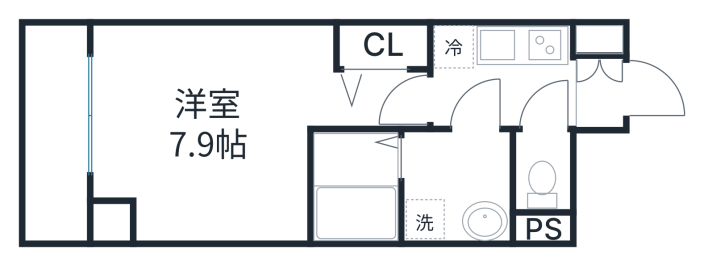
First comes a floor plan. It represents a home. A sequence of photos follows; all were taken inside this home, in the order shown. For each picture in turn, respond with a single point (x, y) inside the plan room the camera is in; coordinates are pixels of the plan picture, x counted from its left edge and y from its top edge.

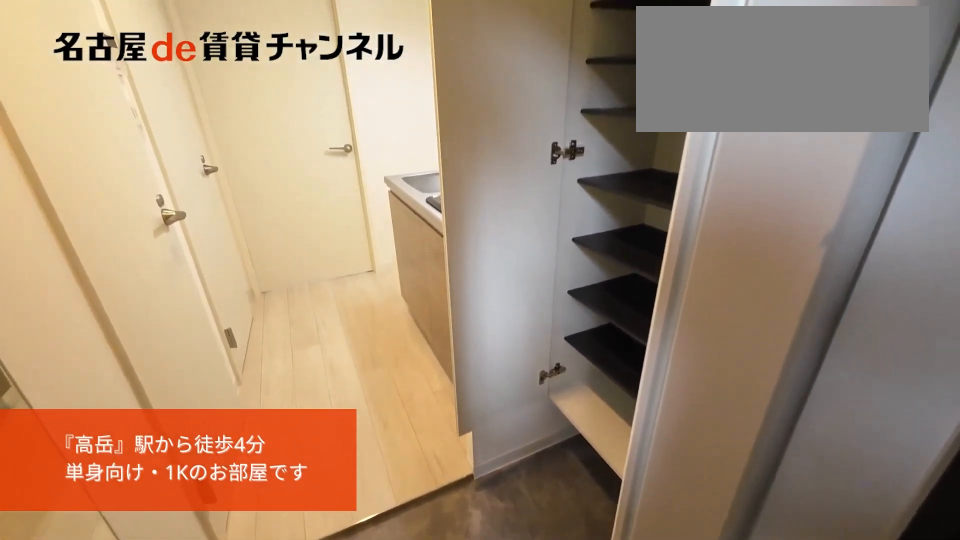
(599, 75)
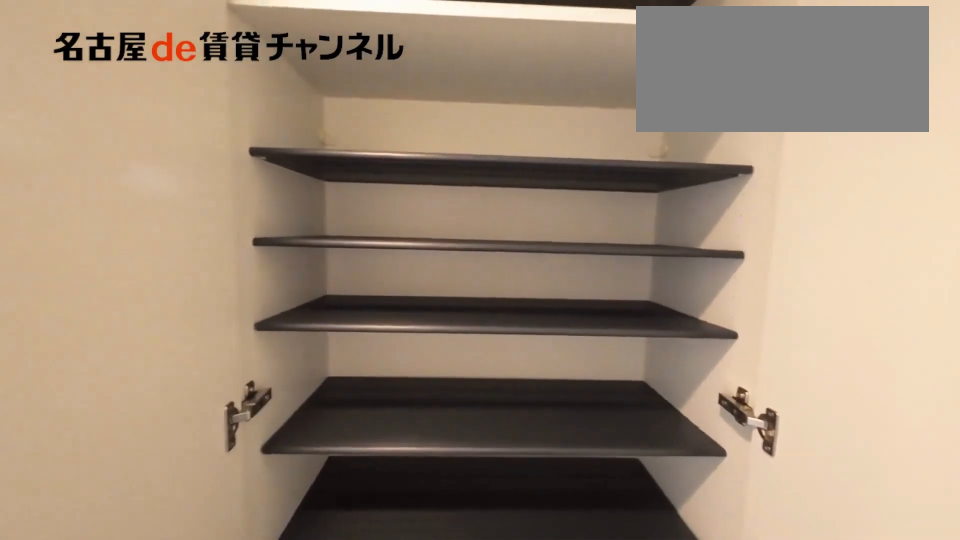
(599, 75)
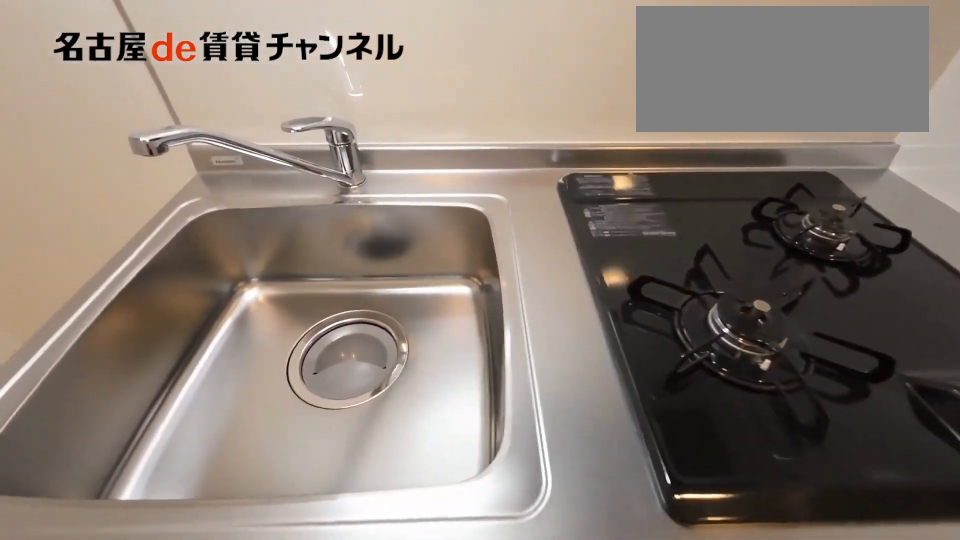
(501, 58)
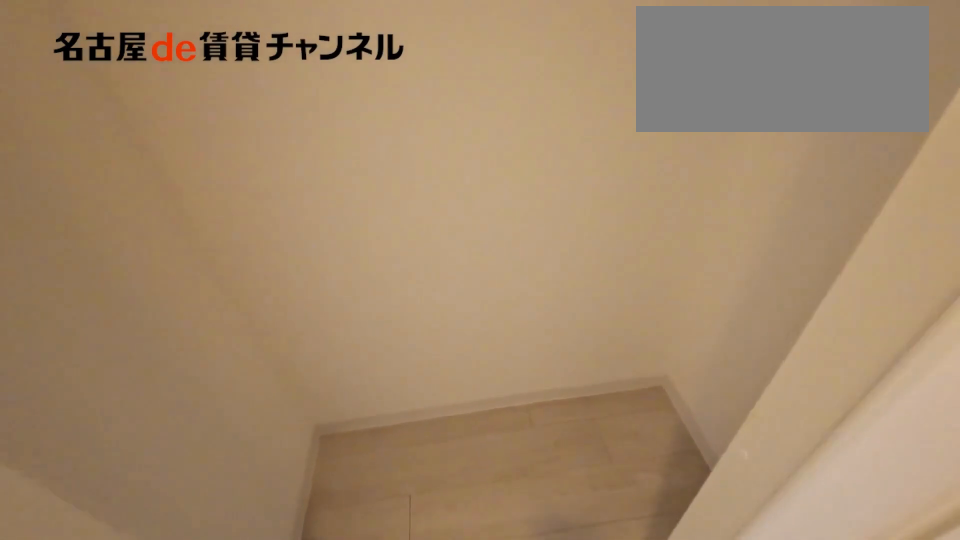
(384, 45)
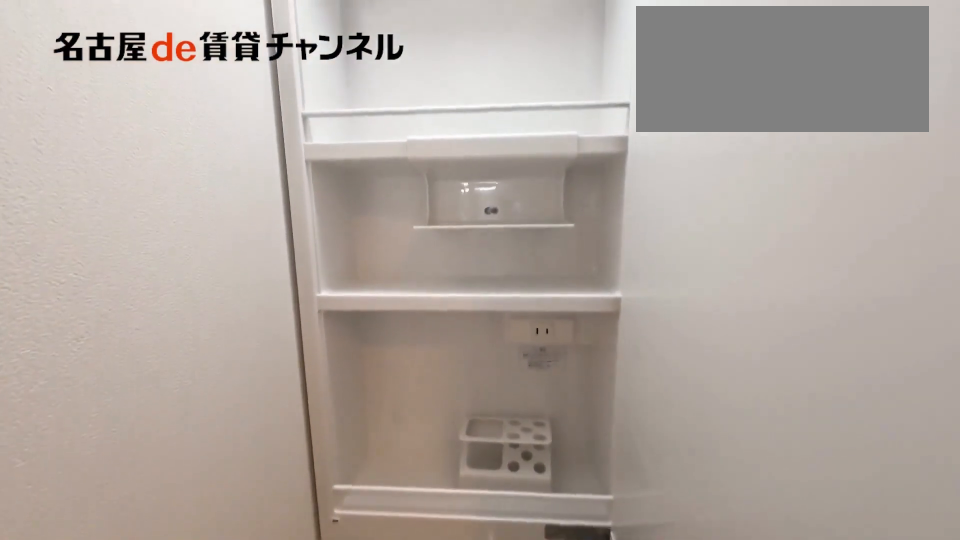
(456, 185)
